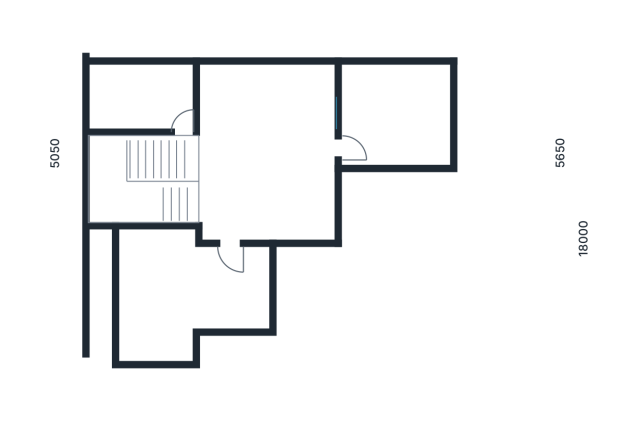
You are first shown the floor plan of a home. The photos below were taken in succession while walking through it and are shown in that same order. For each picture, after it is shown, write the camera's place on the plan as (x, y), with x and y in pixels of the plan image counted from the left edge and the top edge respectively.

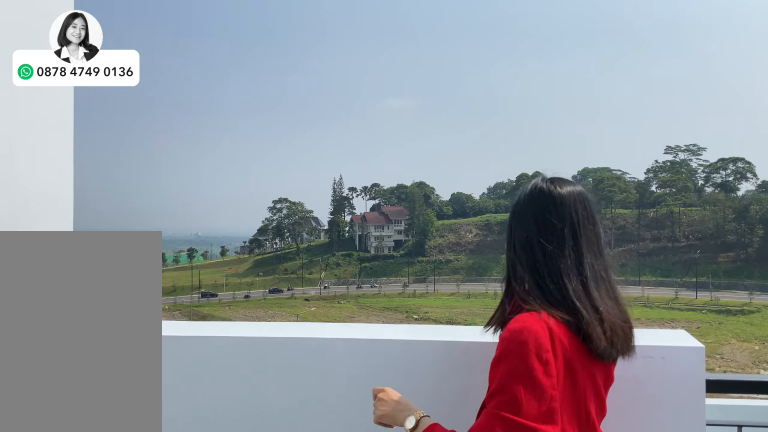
(394, 104)
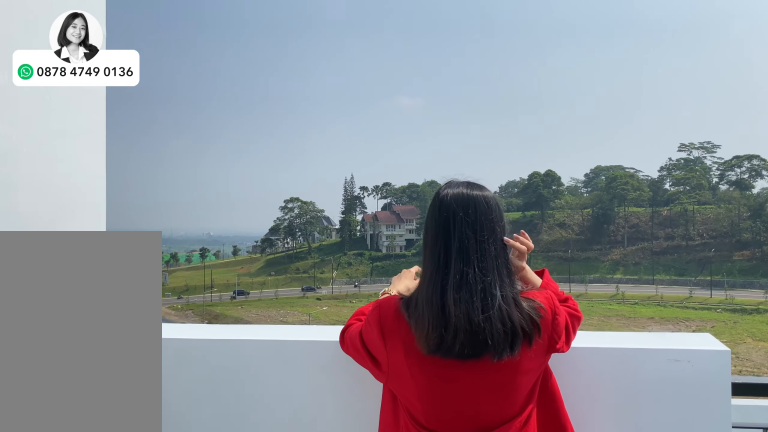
(394, 104)
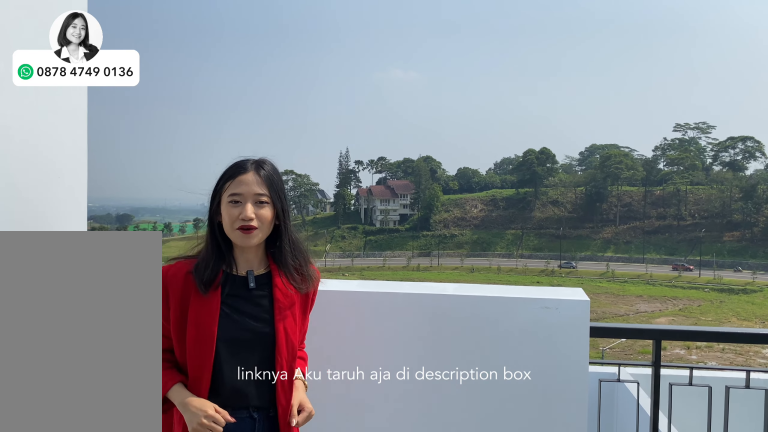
(394, 104)
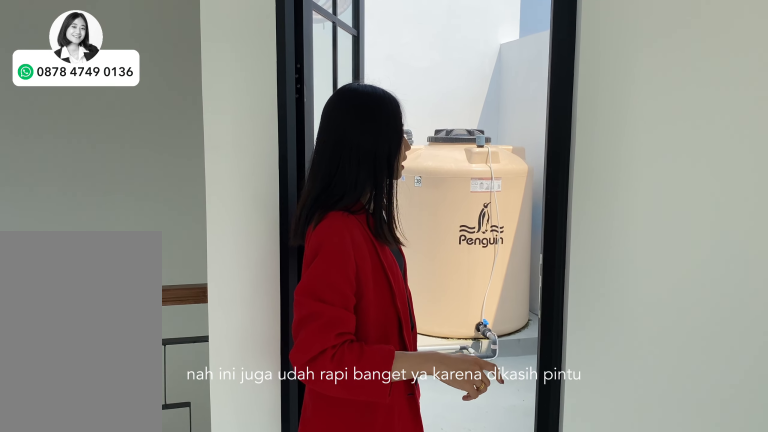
(262, 150)
